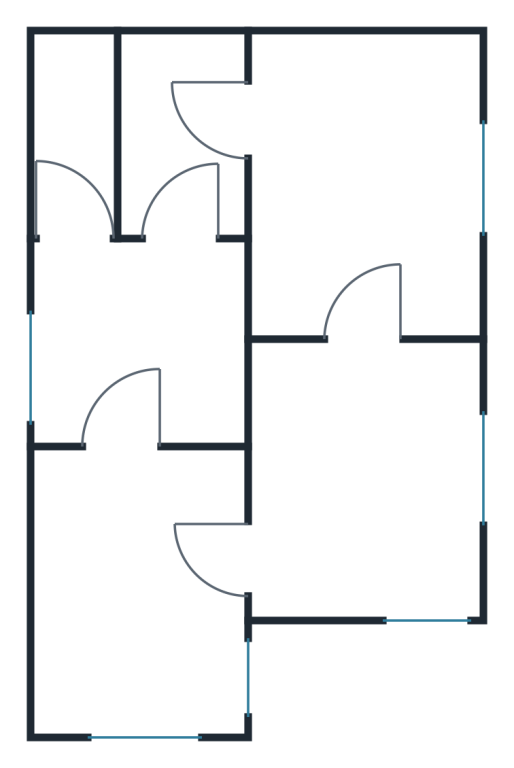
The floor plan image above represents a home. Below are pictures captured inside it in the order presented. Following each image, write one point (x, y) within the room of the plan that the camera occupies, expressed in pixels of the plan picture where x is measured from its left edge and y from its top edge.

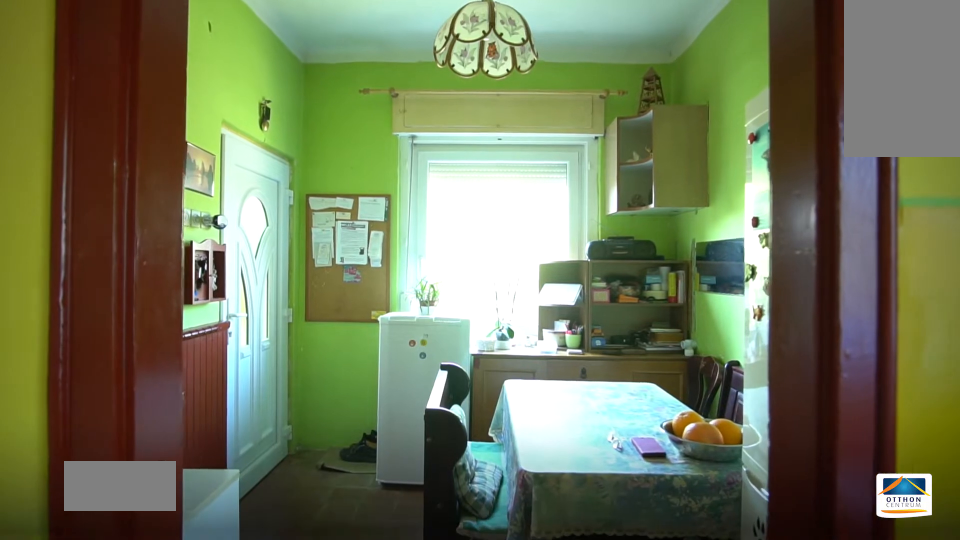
(141, 583)
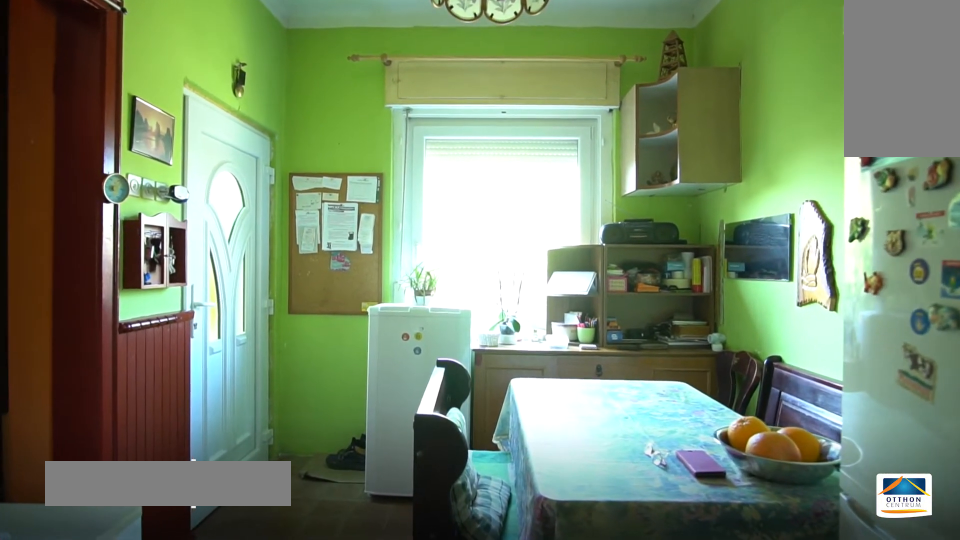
(140, 583)
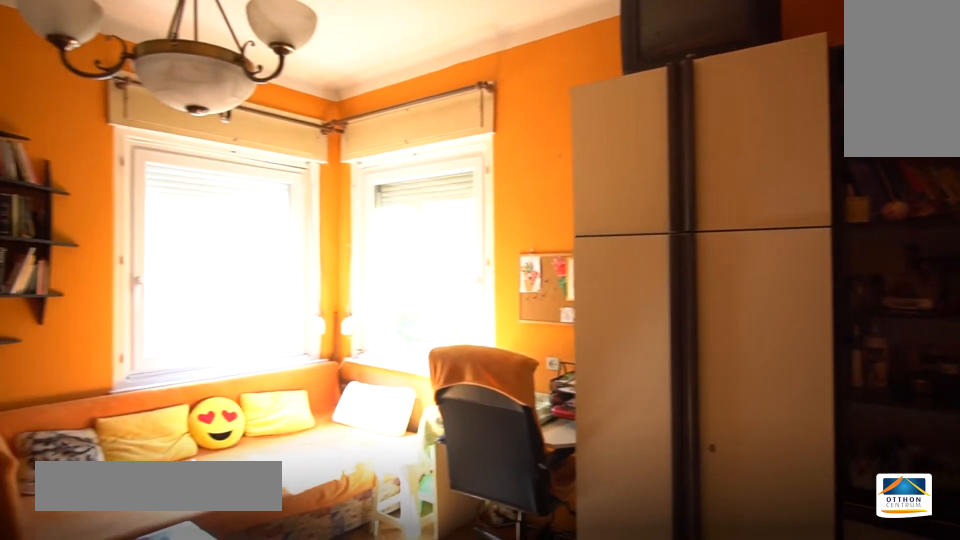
(372, 480)
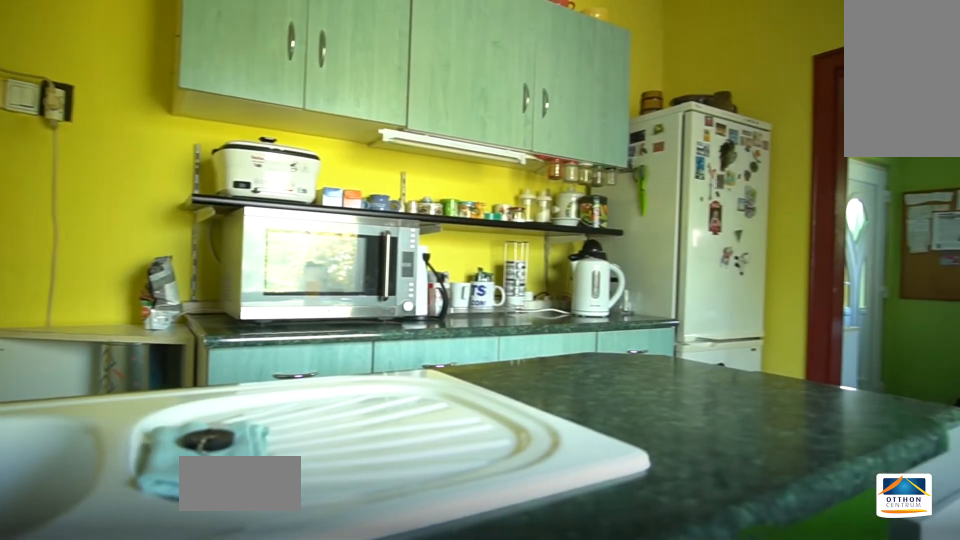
(140, 336)
